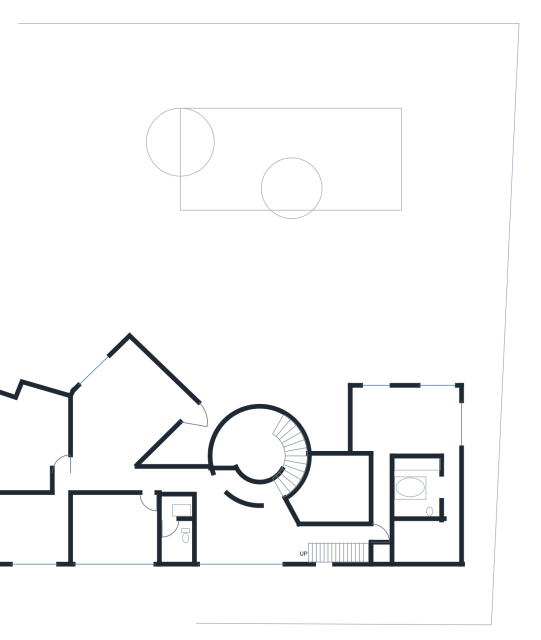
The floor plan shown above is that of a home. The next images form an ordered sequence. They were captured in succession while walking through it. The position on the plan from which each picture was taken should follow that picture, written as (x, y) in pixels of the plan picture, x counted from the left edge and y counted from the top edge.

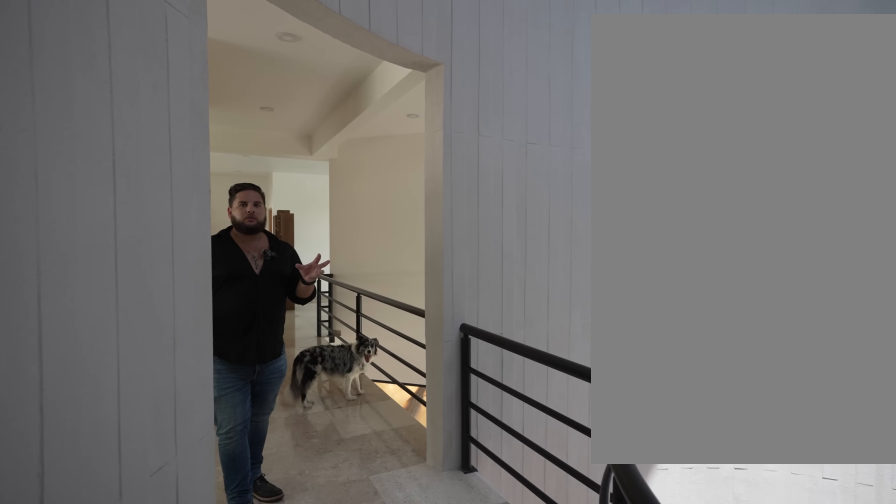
(271, 487)
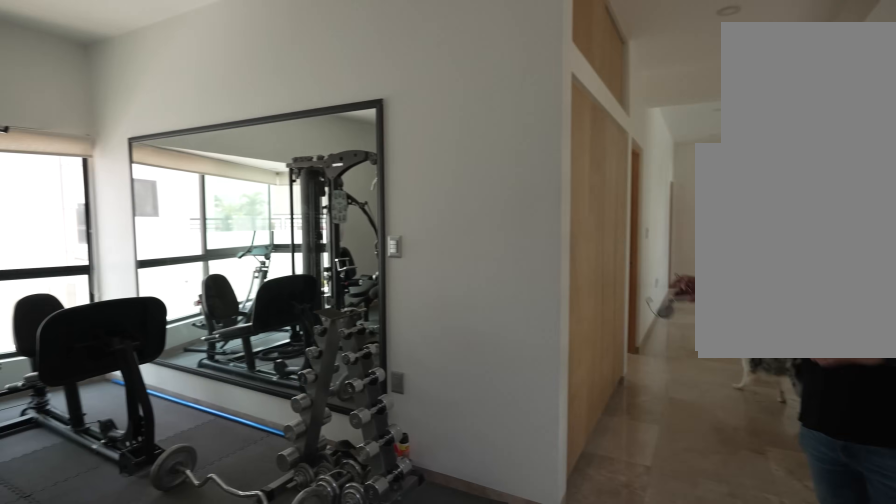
(251, 483)
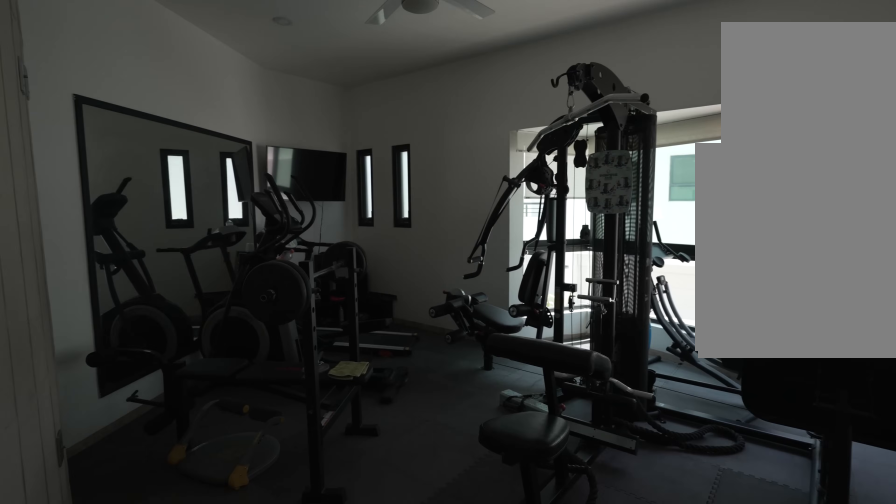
(227, 480)
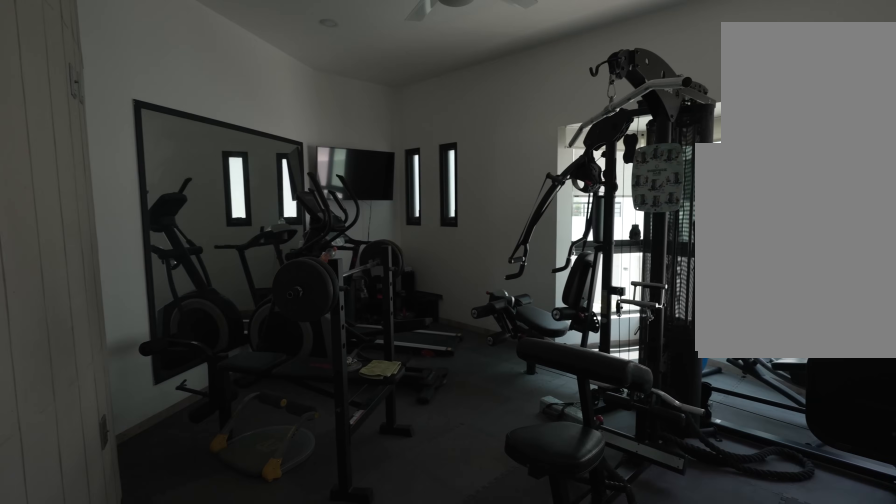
(227, 480)
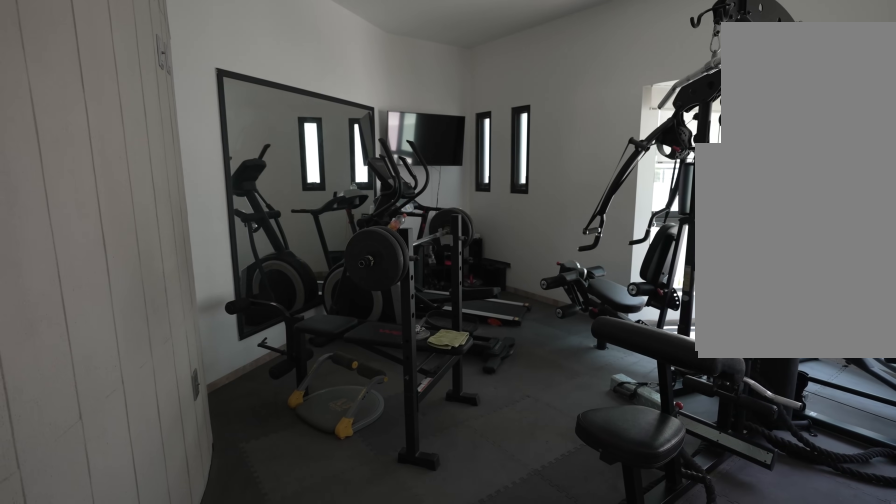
(227, 480)
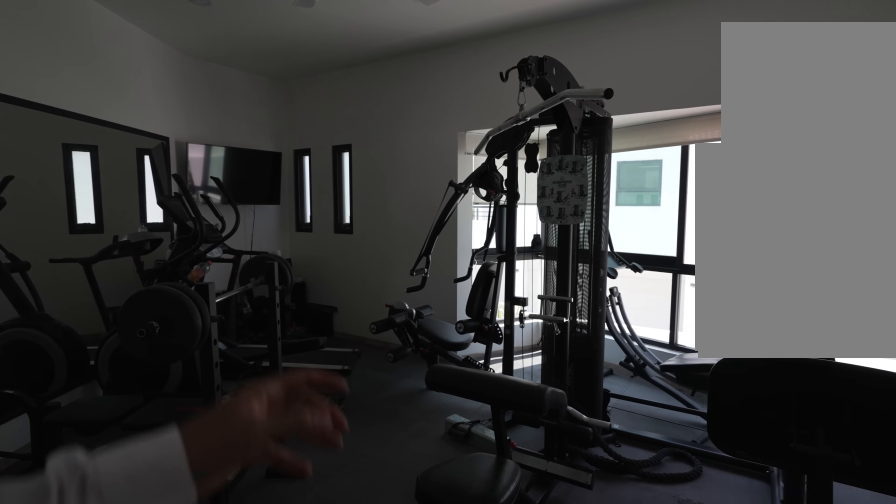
(218, 494)
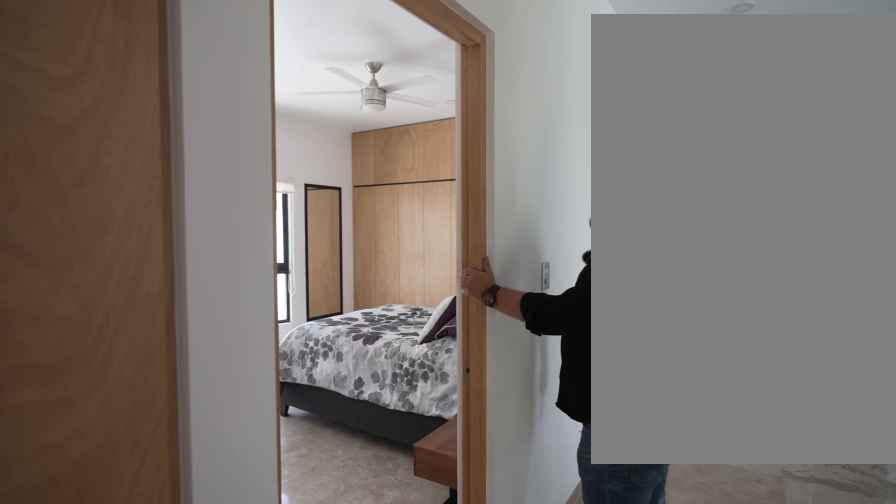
(213, 494)
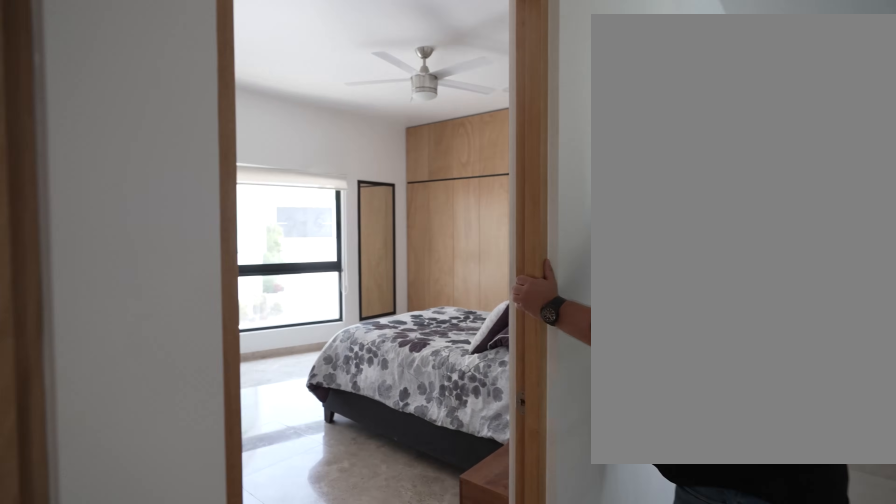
(197, 484)
